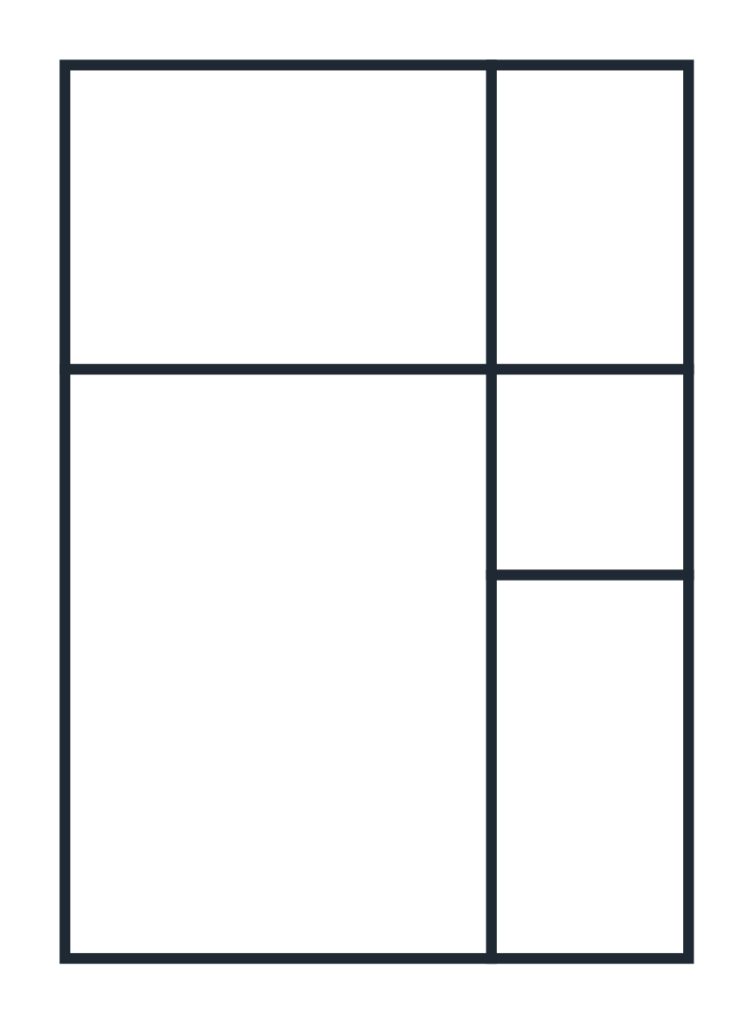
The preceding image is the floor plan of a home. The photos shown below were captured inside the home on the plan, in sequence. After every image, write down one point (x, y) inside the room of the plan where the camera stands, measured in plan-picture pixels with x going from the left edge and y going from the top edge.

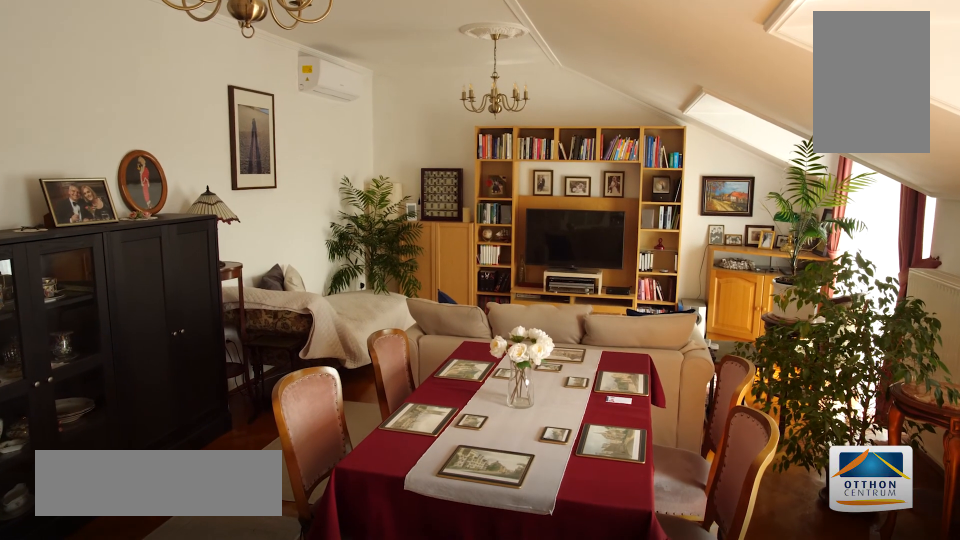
(293, 666)
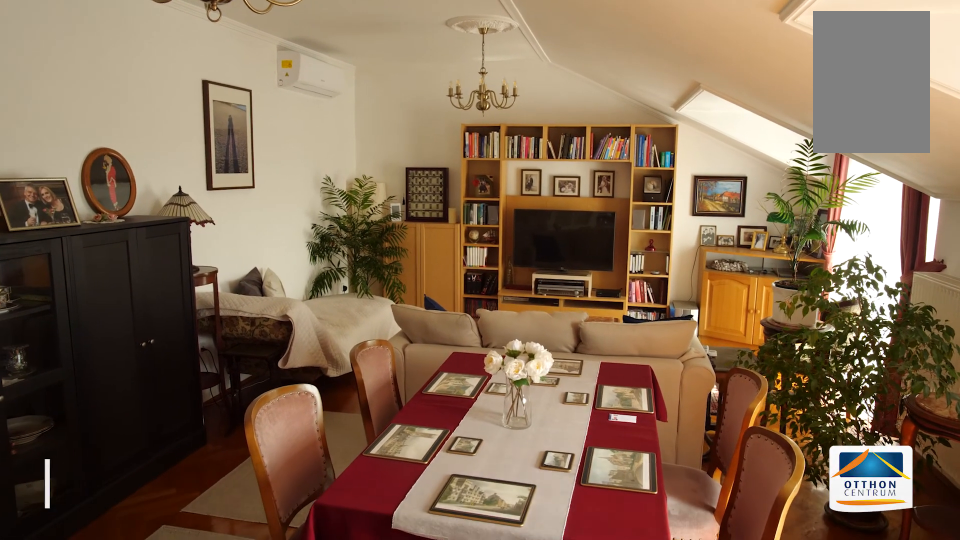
(293, 666)
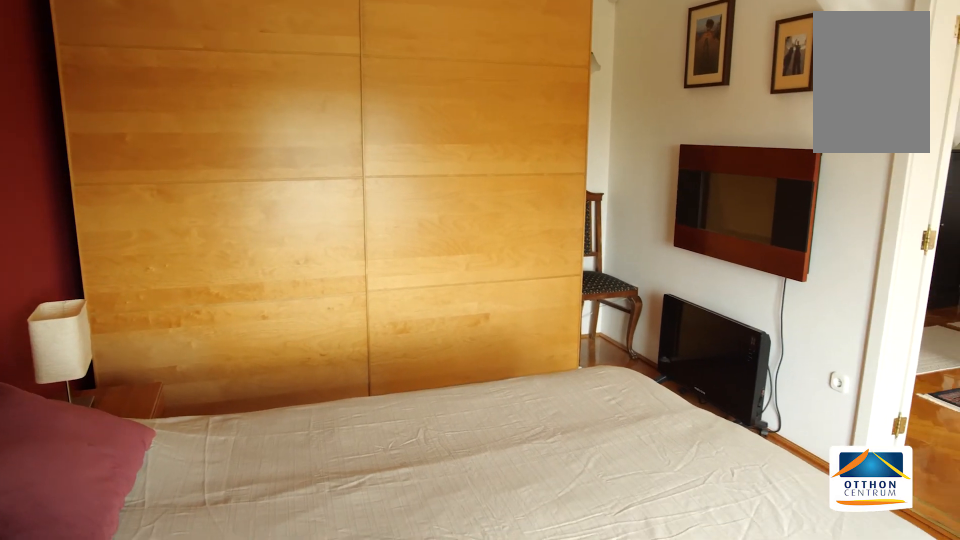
(292, 229)
